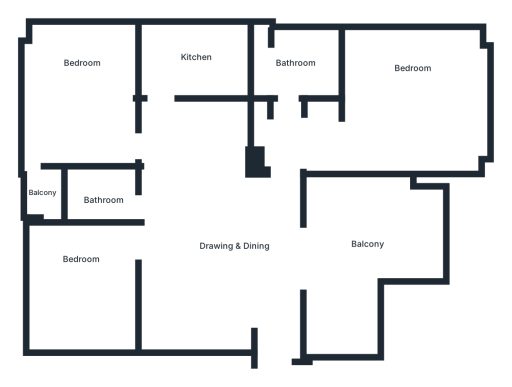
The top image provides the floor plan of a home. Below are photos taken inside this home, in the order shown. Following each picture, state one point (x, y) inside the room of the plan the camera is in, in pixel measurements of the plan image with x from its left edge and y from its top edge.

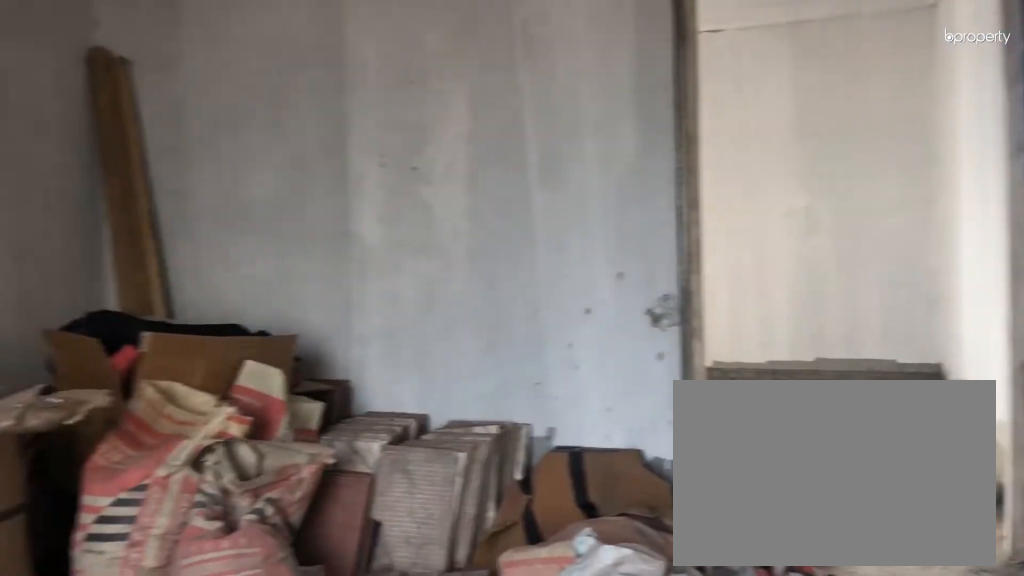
(231, 248)
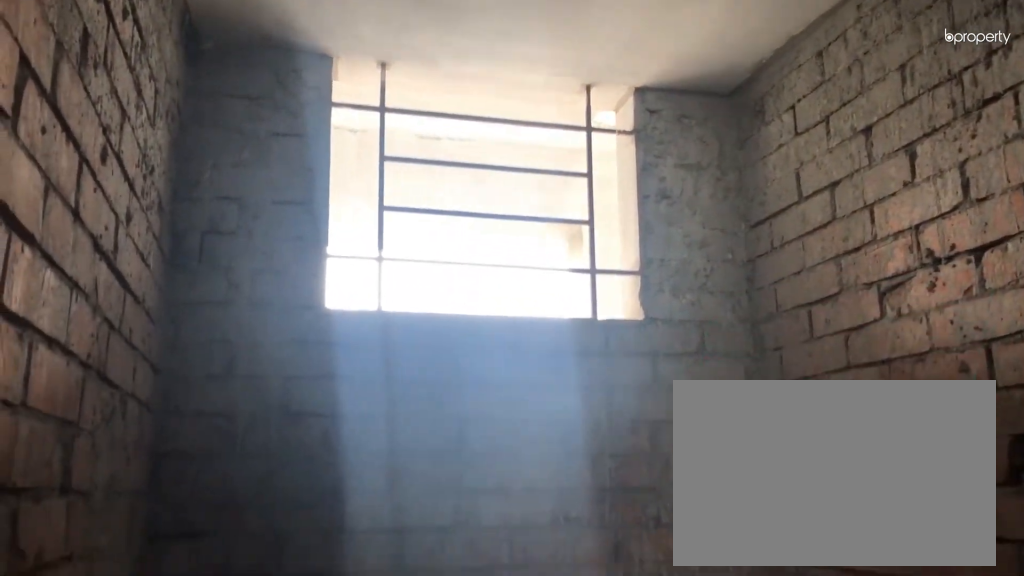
(102, 198)
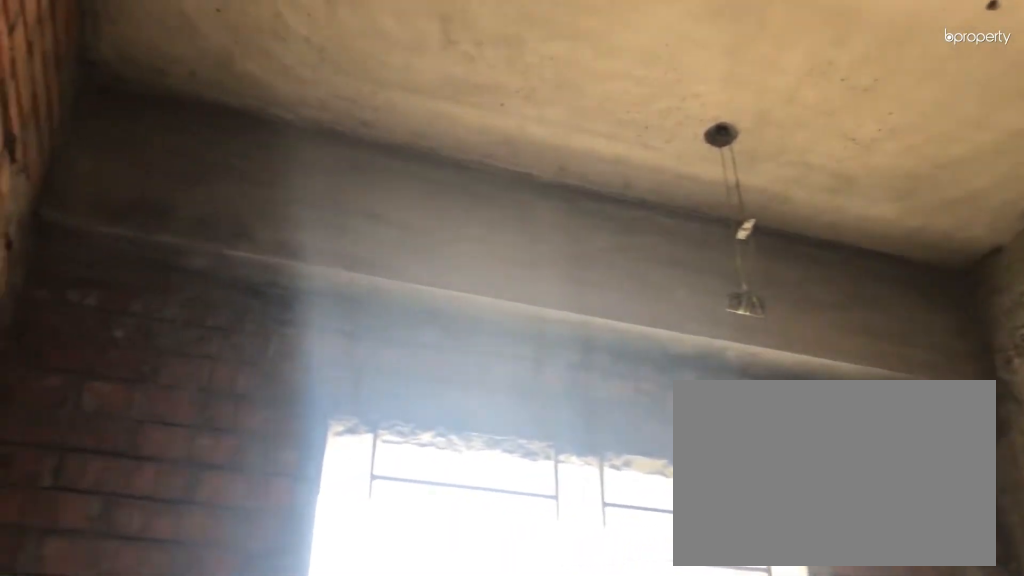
(194, 62)
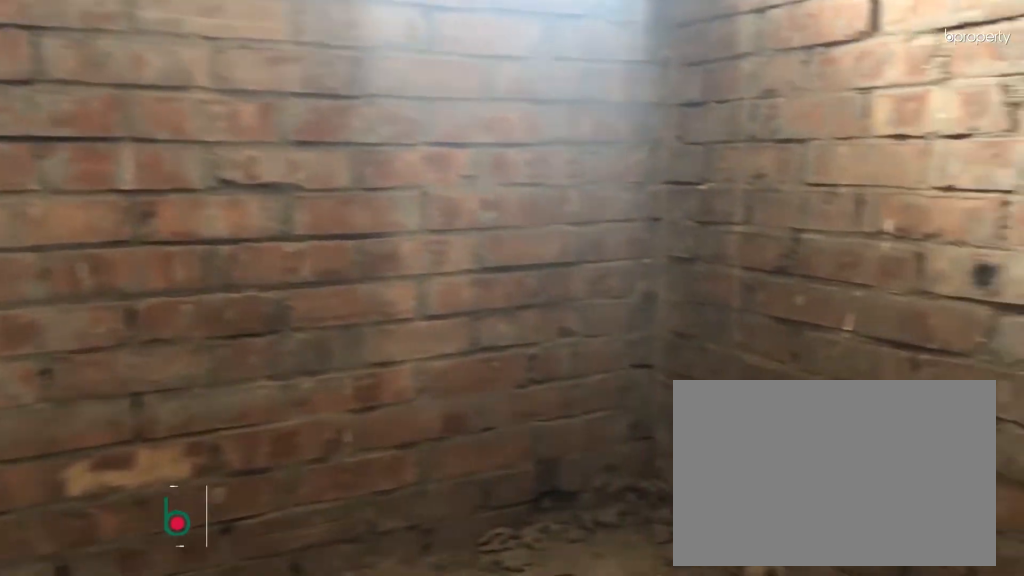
(296, 62)
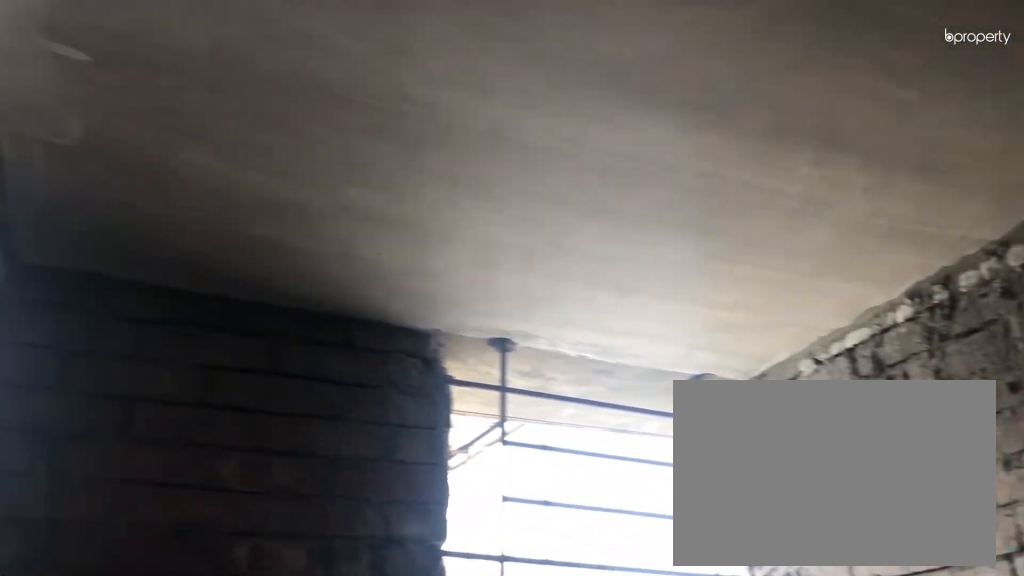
(296, 62)
